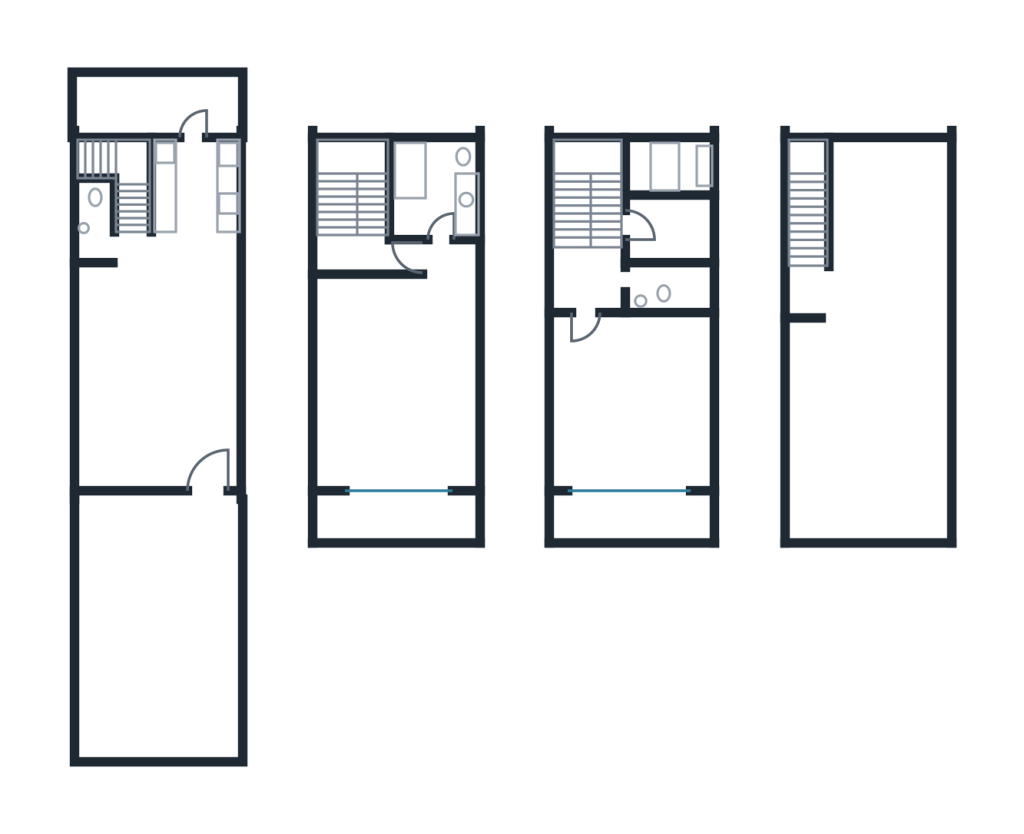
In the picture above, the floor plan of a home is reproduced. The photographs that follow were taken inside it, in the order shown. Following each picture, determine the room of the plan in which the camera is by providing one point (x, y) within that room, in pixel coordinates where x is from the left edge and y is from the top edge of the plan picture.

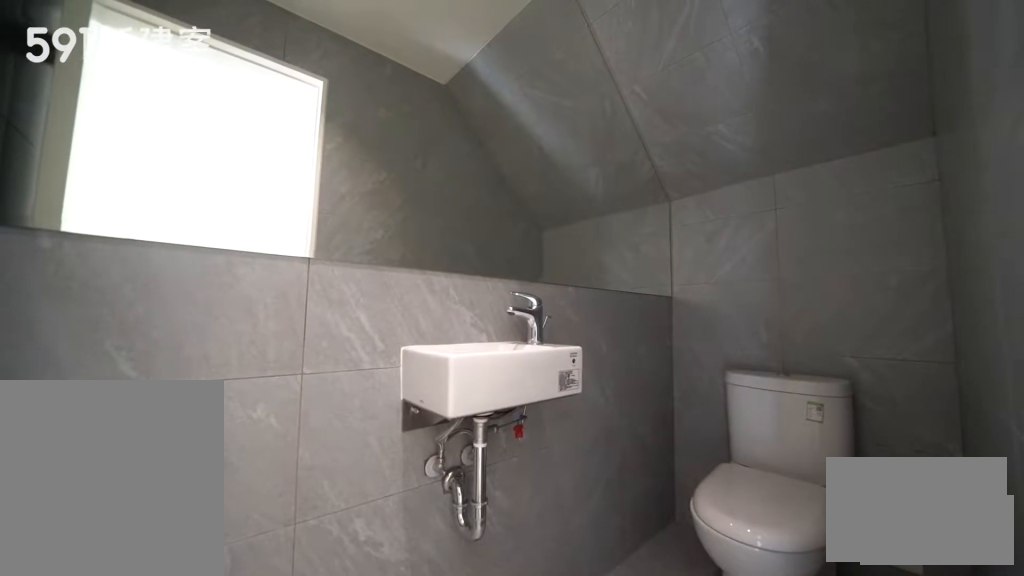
(94, 220)
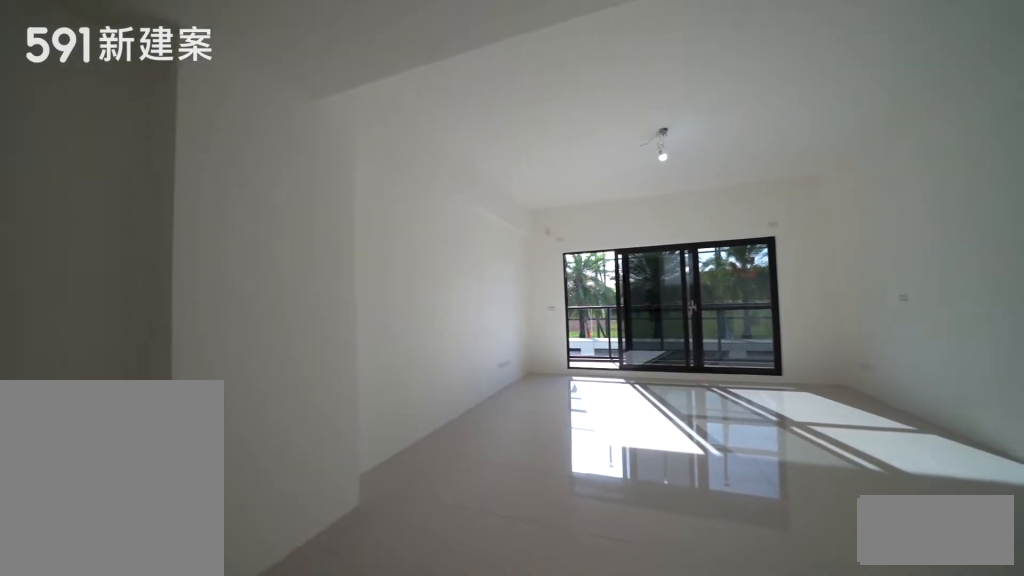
(397, 377)
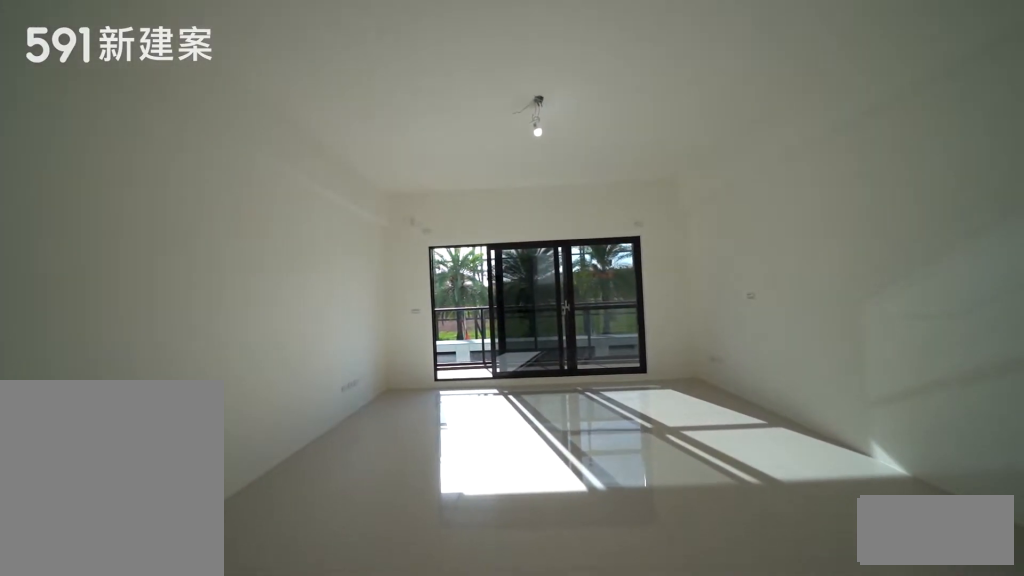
(397, 377)
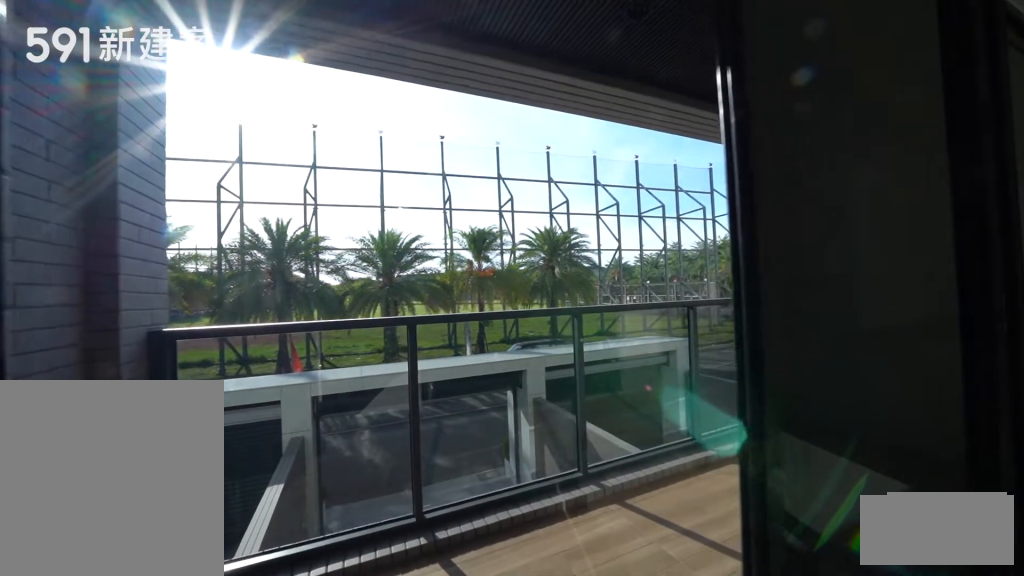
(395, 524)
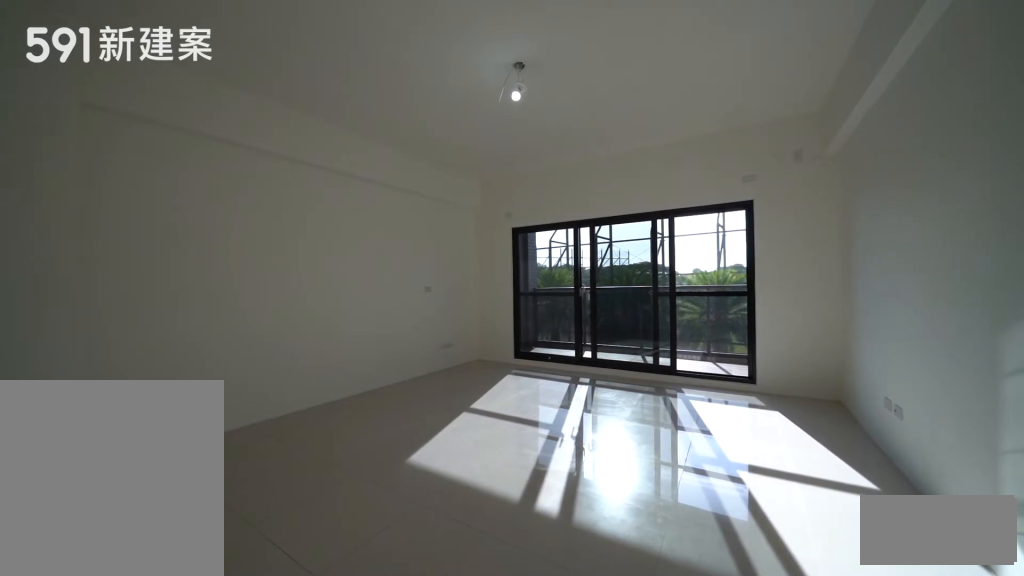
(635, 409)
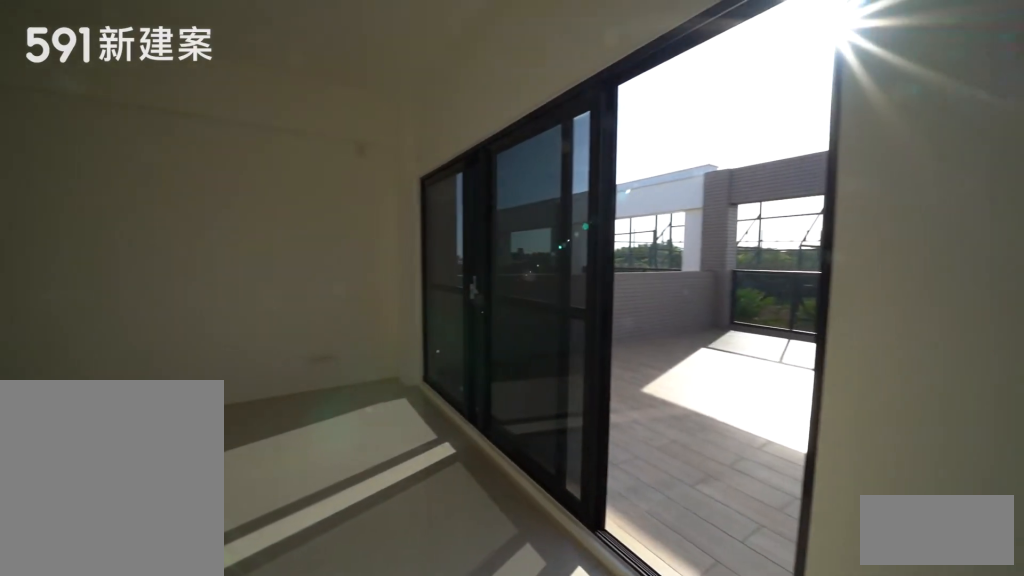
(874, 363)
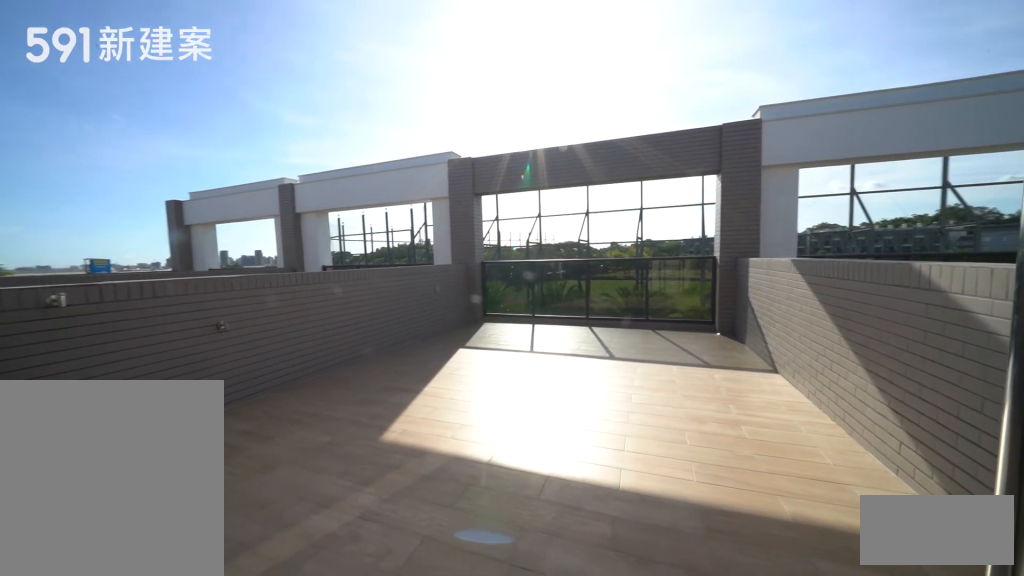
(874, 363)
